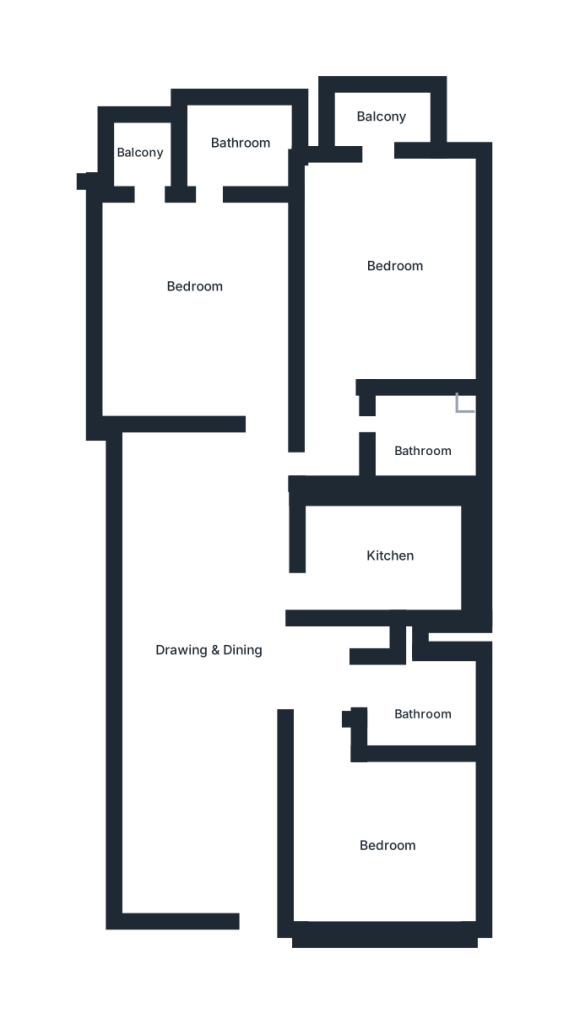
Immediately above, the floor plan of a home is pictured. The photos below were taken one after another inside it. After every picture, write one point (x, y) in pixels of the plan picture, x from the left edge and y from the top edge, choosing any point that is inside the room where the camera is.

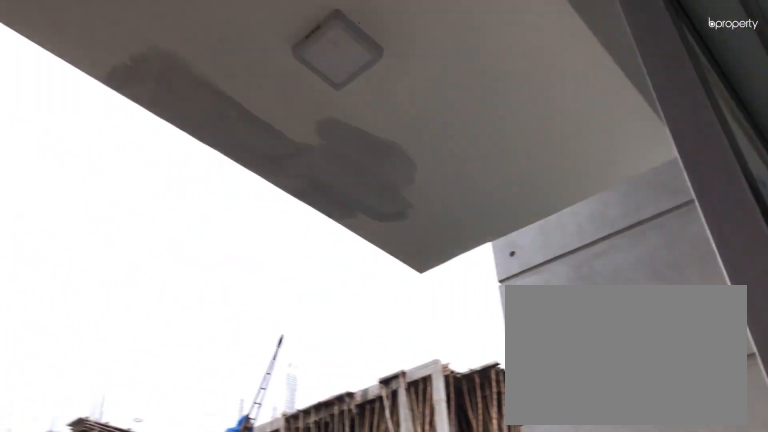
(376, 115)
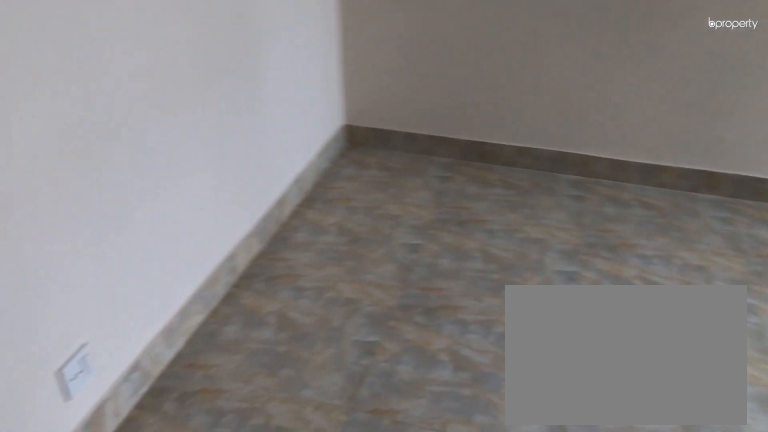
(194, 302)
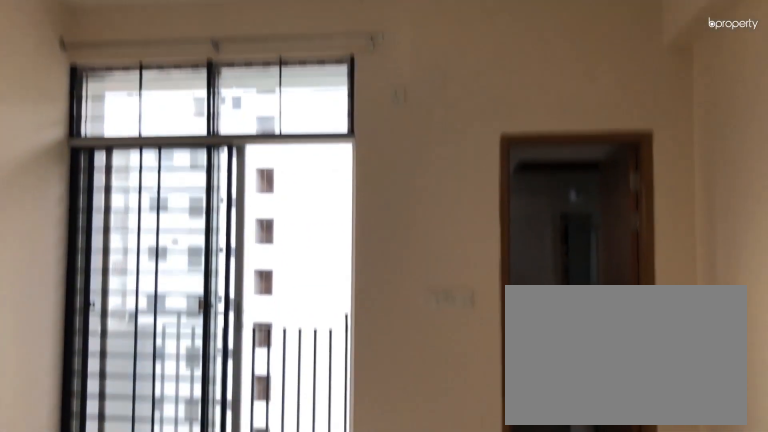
(194, 302)
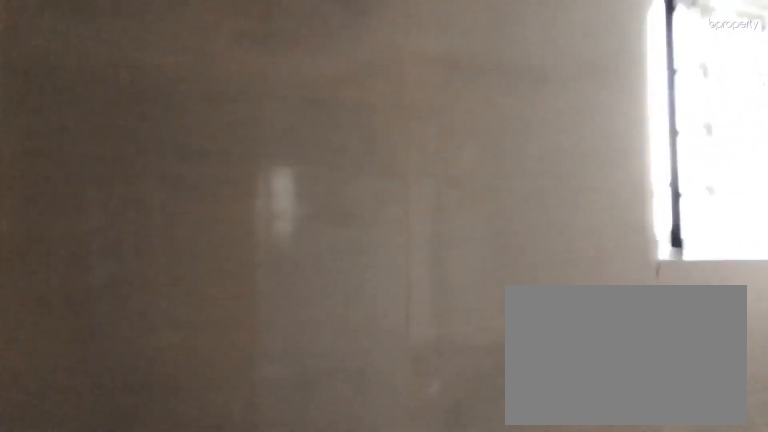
(237, 143)
